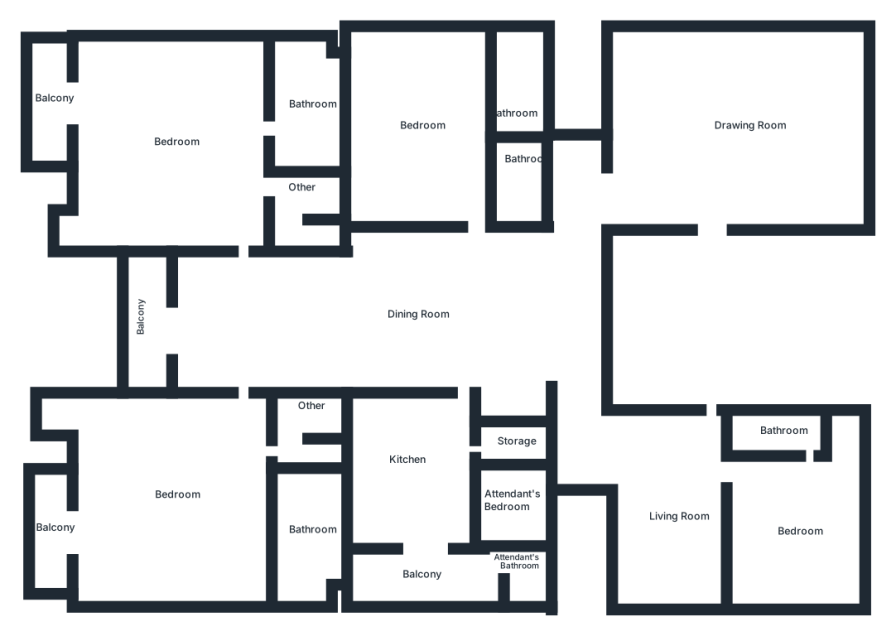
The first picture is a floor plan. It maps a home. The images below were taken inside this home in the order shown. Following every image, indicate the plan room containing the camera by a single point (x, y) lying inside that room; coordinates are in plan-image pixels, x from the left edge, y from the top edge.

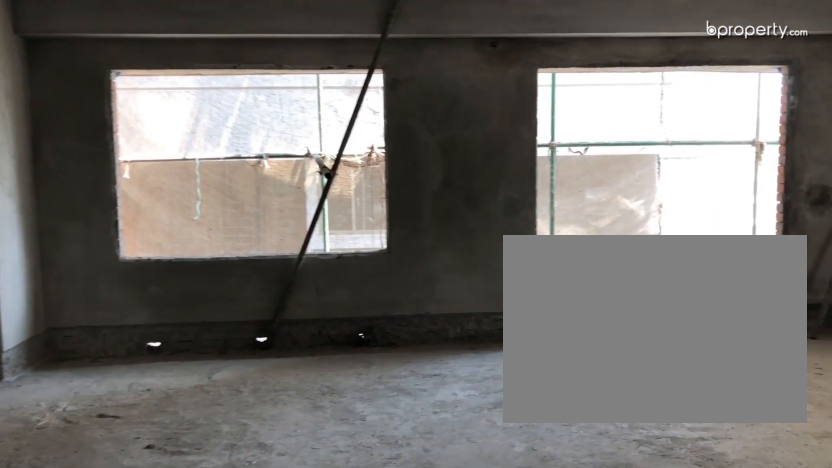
(724, 148)
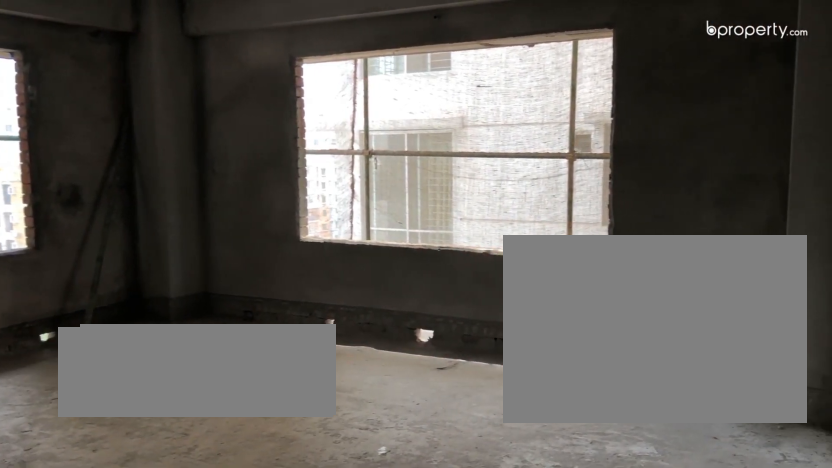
(724, 148)
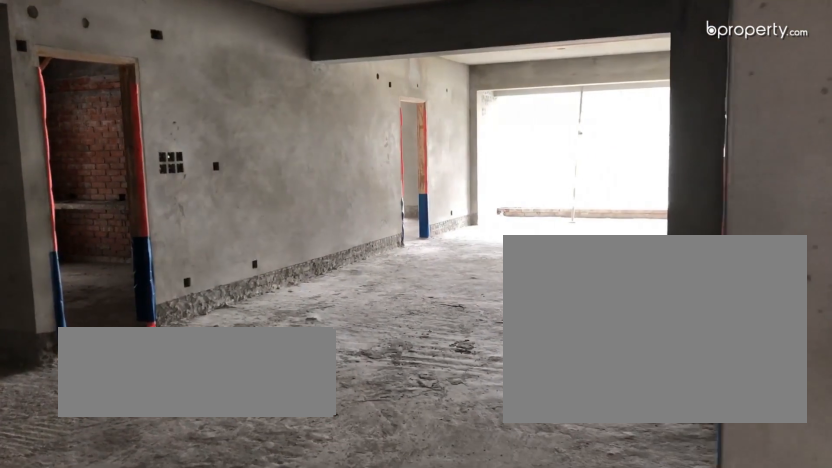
(516, 317)
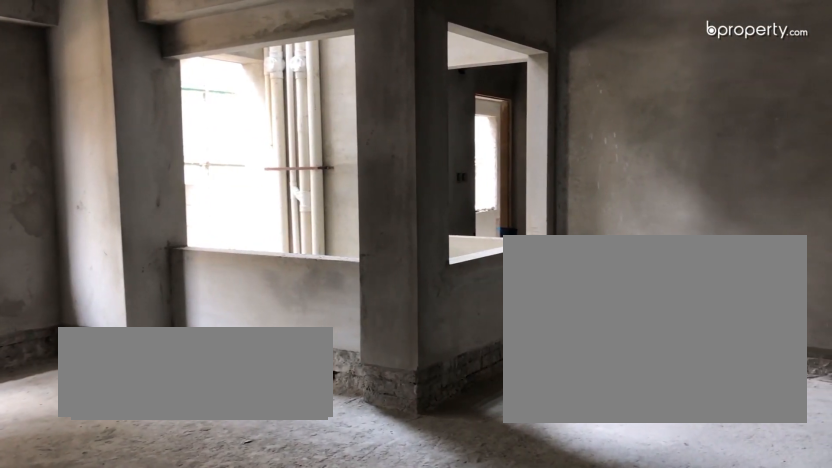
(677, 492)
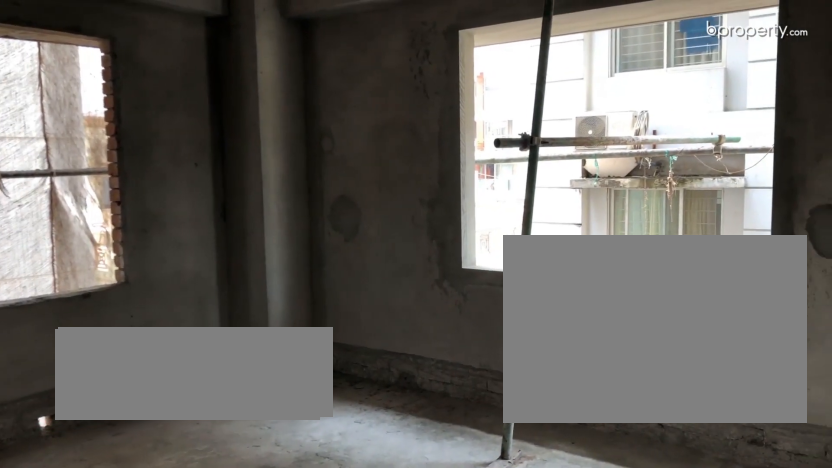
(795, 529)
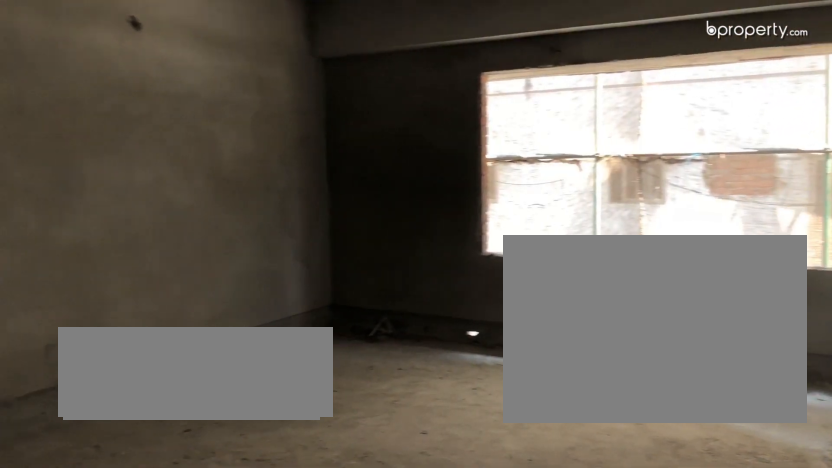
(423, 138)
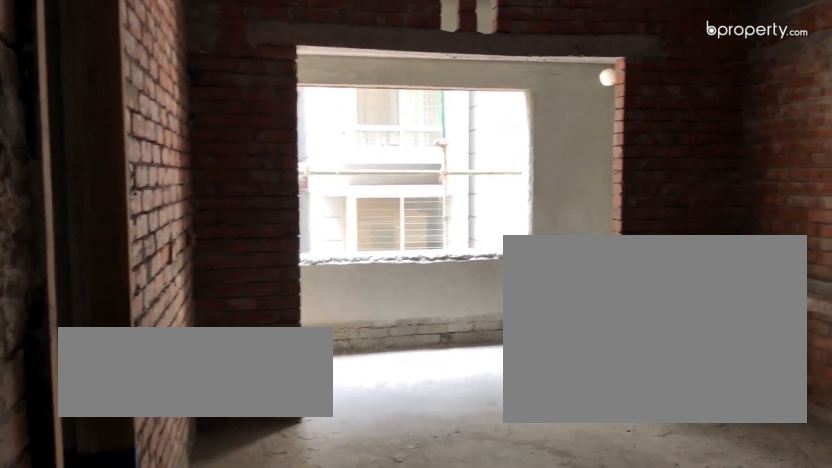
(411, 489)
